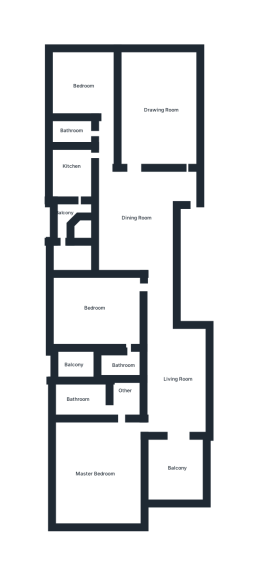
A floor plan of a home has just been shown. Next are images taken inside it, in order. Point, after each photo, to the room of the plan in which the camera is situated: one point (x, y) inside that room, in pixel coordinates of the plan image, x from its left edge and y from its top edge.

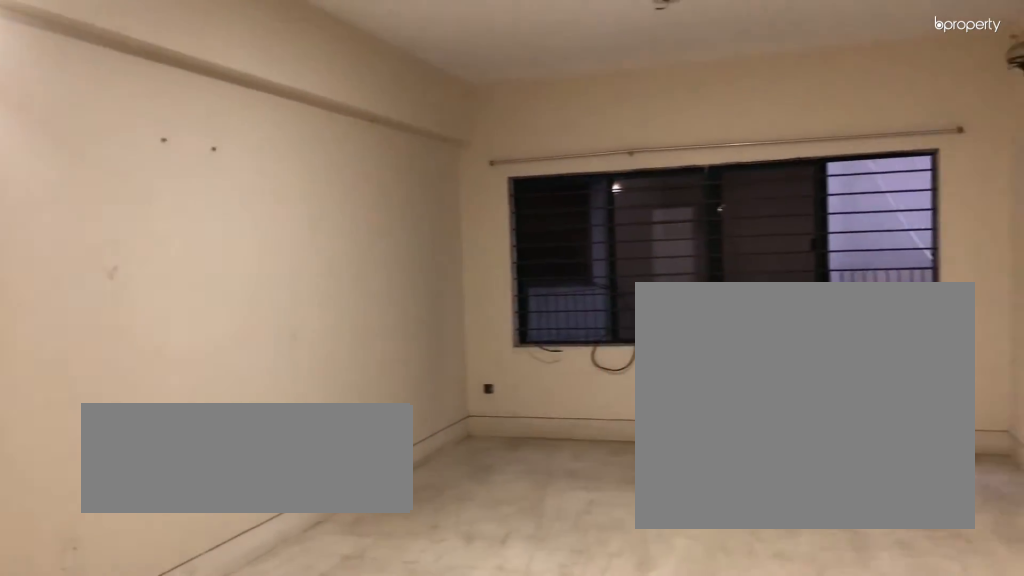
(152, 111)
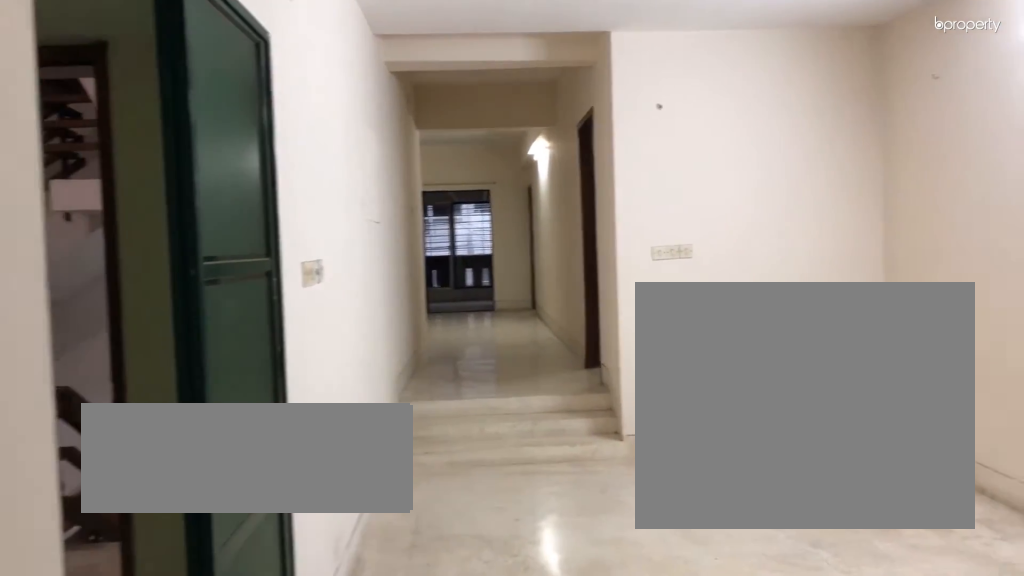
(136, 212)
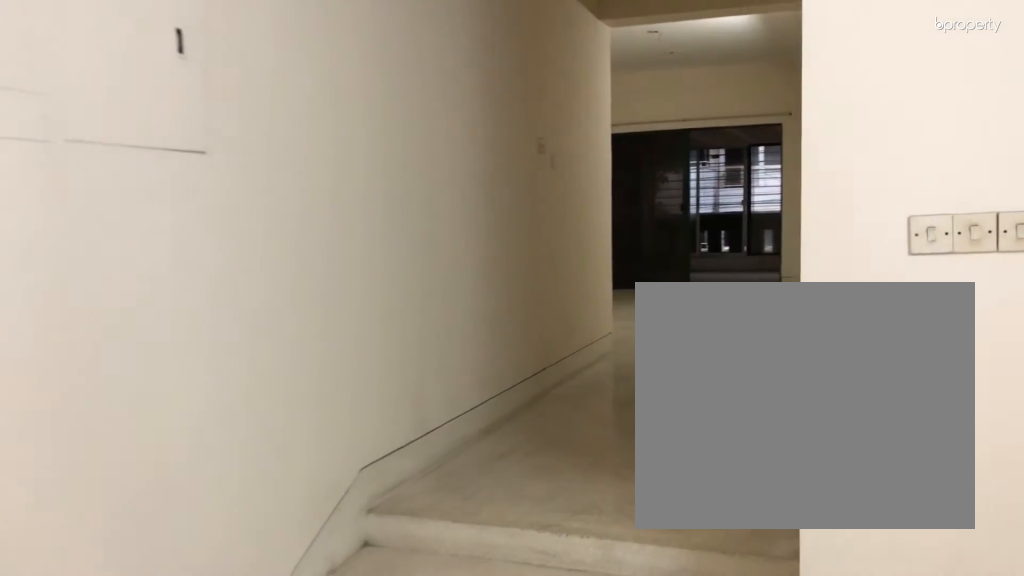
(156, 224)
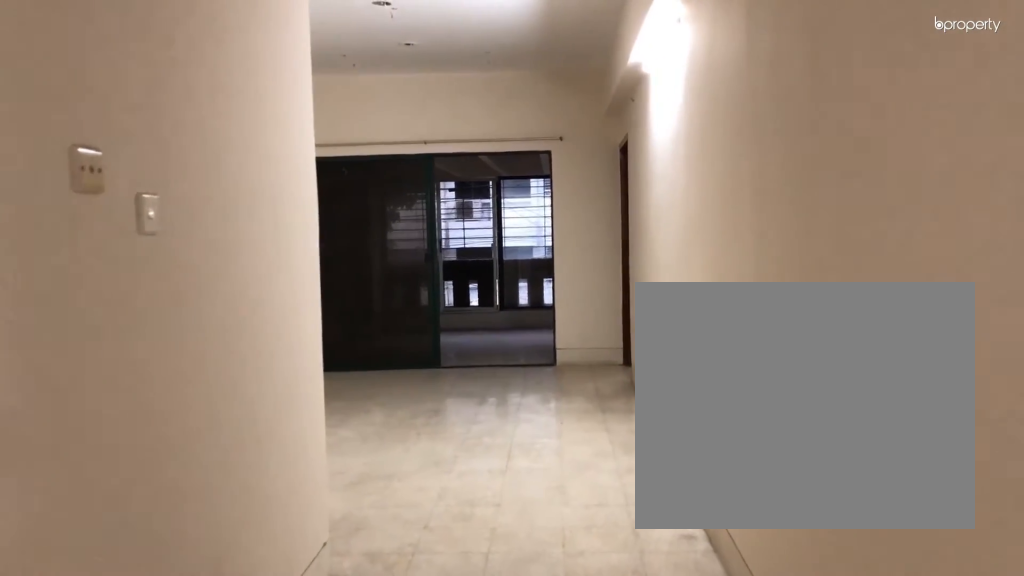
(179, 380)
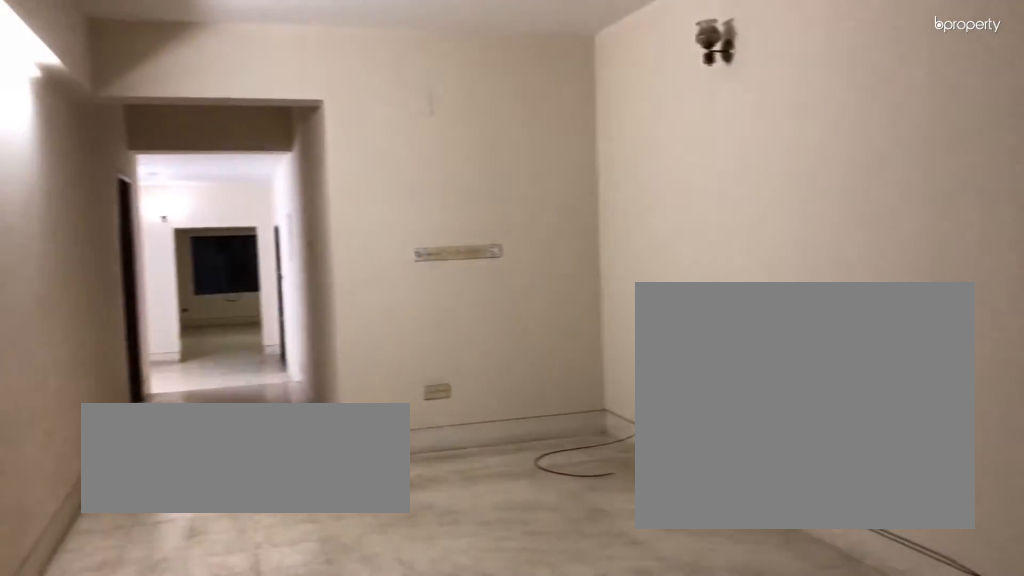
(179, 380)
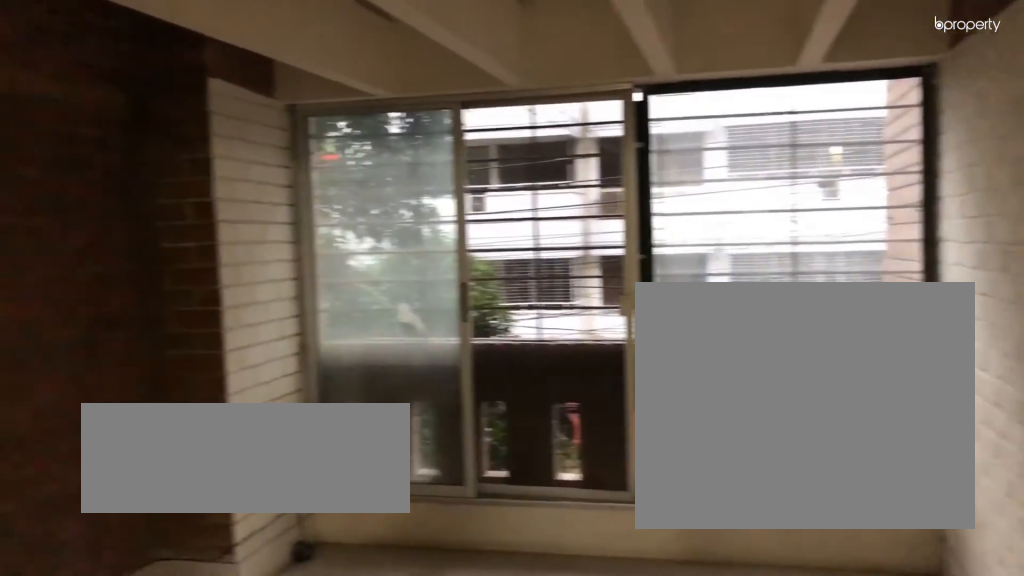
(175, 468)
